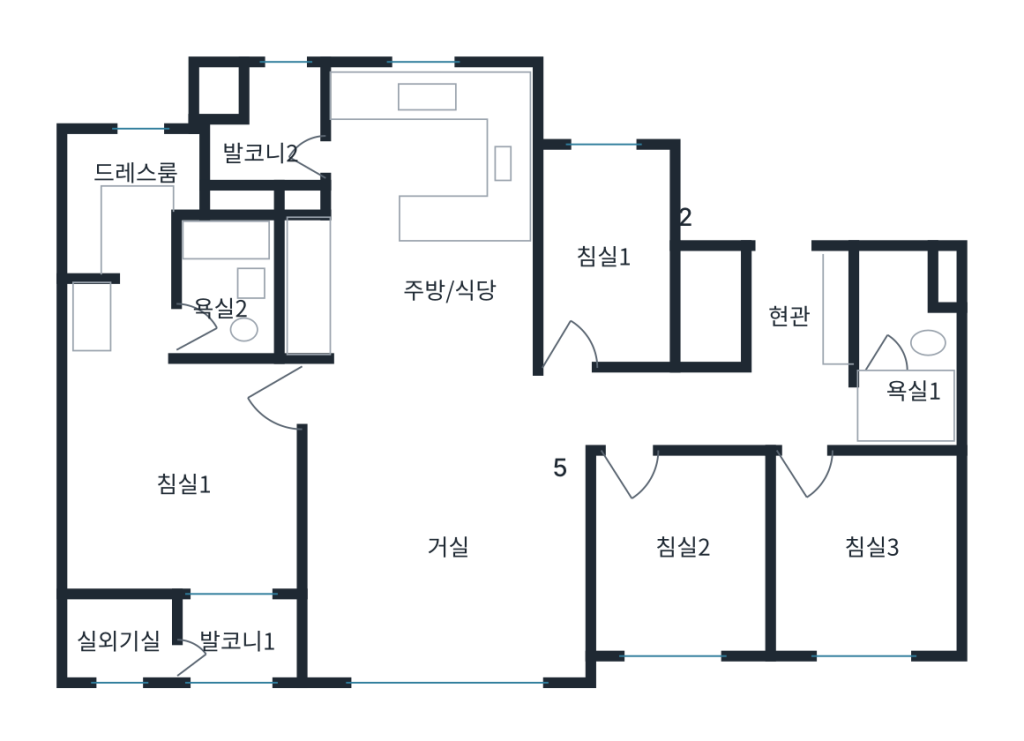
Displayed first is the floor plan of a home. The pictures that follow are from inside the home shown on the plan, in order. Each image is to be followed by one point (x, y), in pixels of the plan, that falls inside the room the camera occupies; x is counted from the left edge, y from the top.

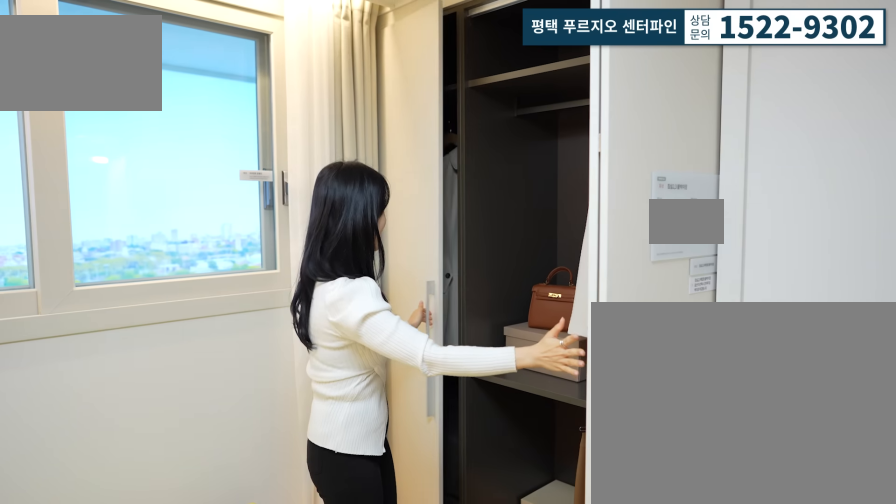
(869, 558)
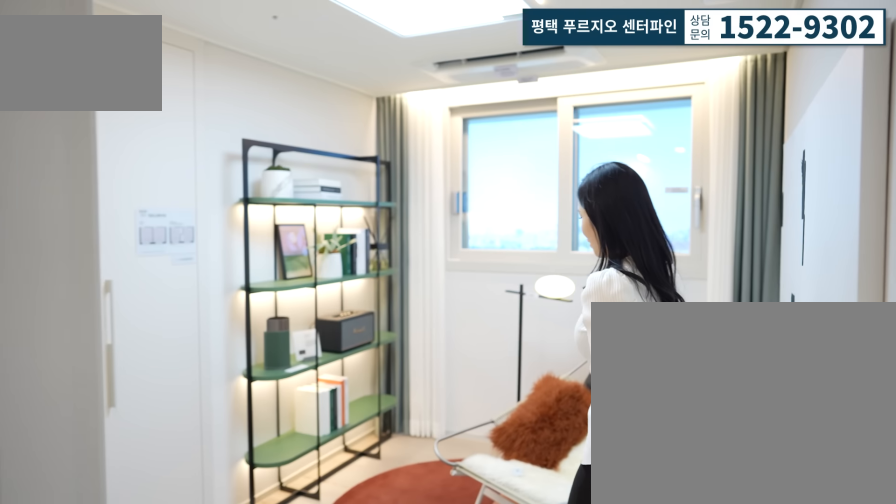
(686, 577)
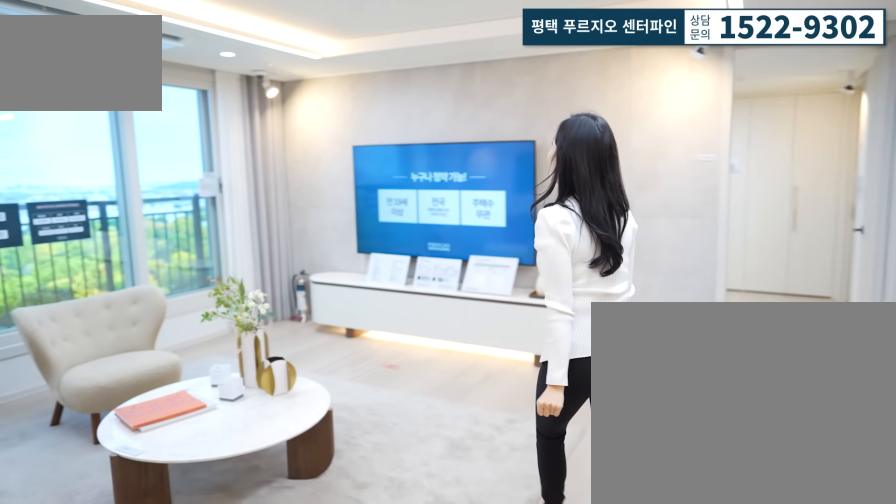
(438, 571)
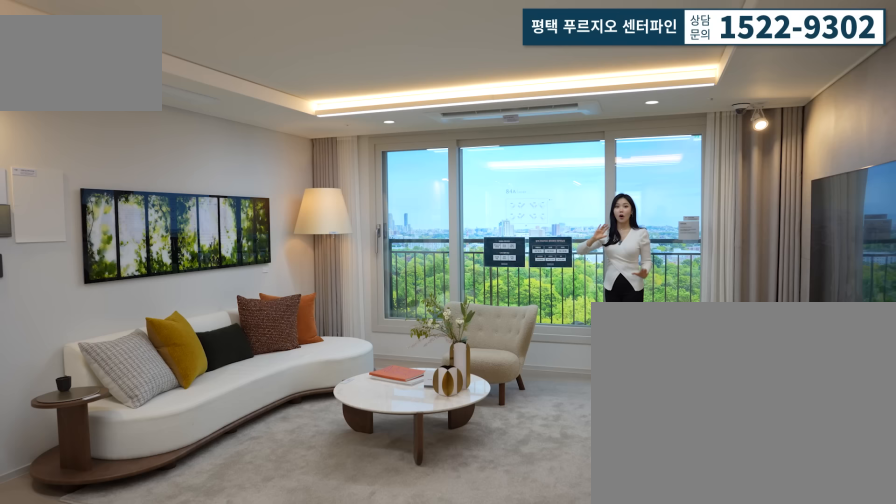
(438, 571)
